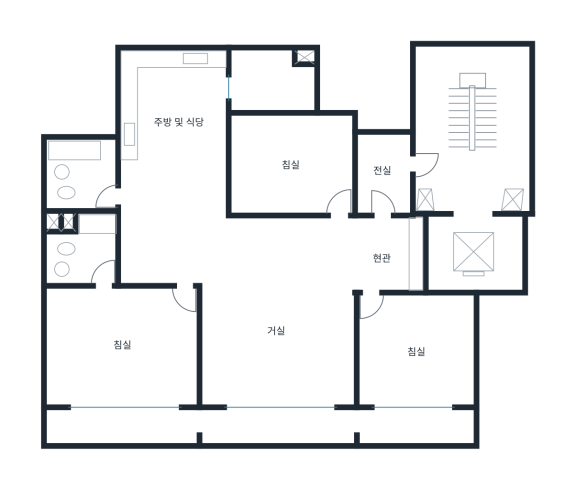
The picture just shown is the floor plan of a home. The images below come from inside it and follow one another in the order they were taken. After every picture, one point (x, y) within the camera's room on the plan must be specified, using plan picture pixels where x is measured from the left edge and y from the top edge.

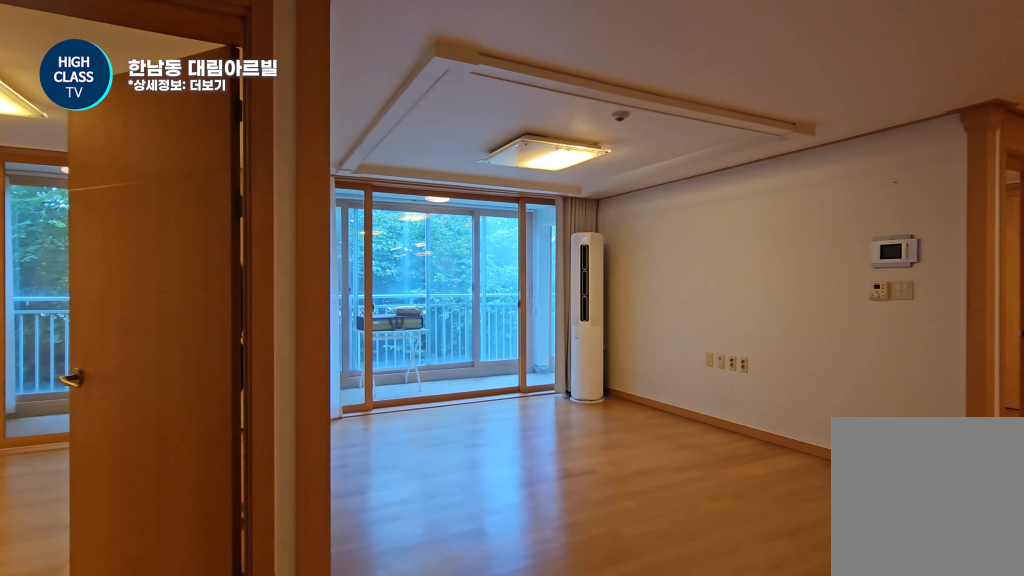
(388, 253)
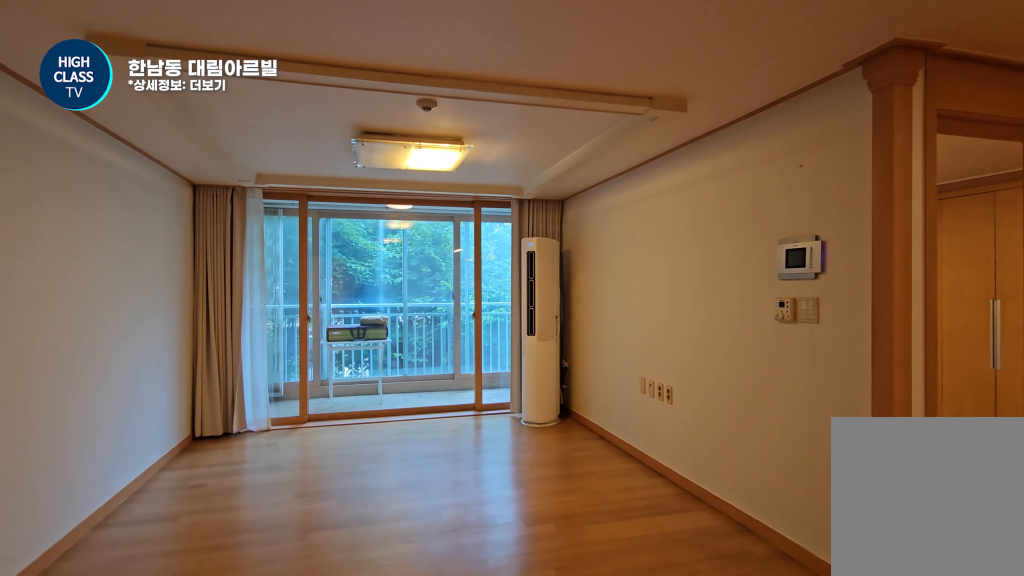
(277, 310)
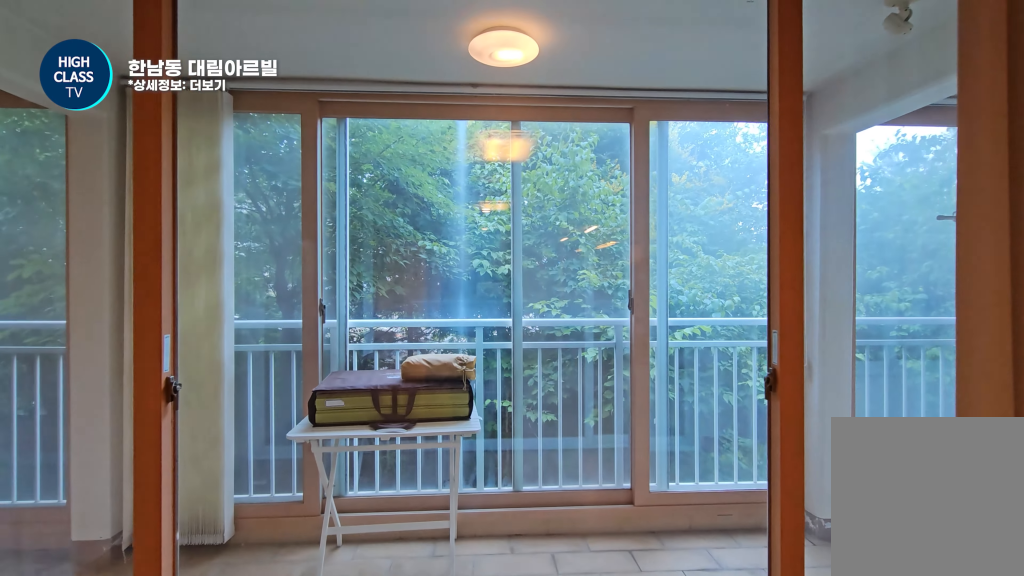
(277, 310)
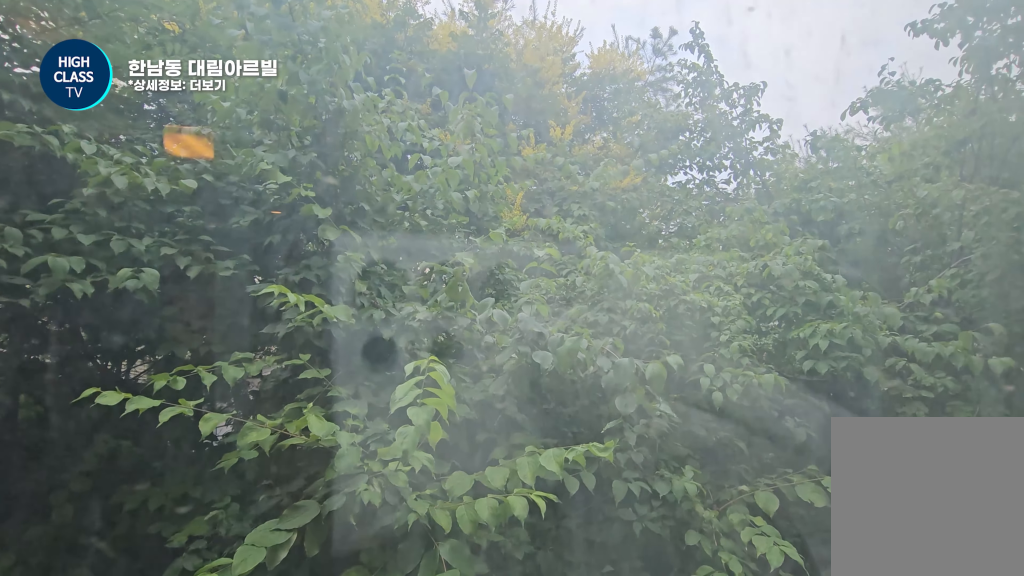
(261, 423)
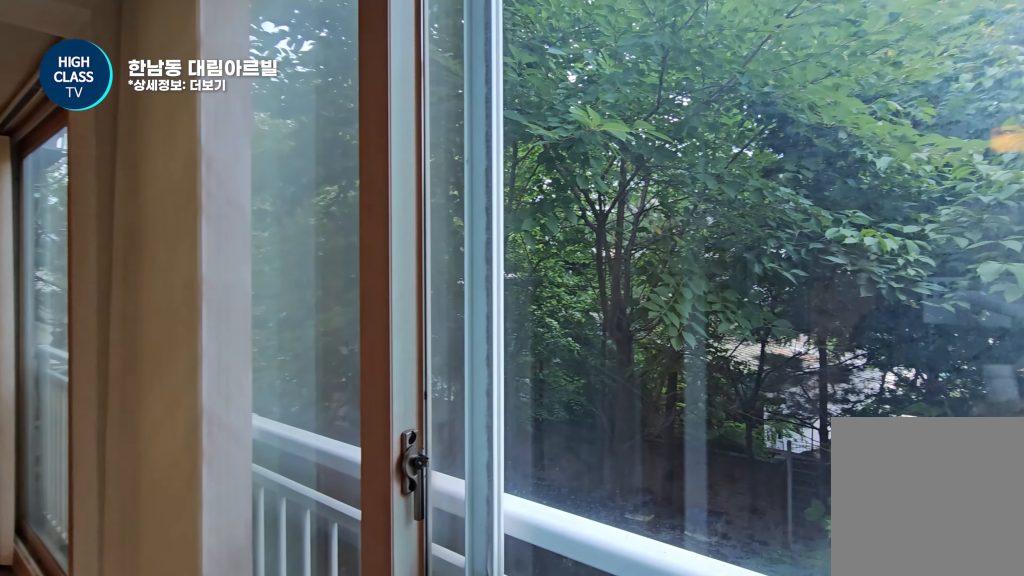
(261, 423)
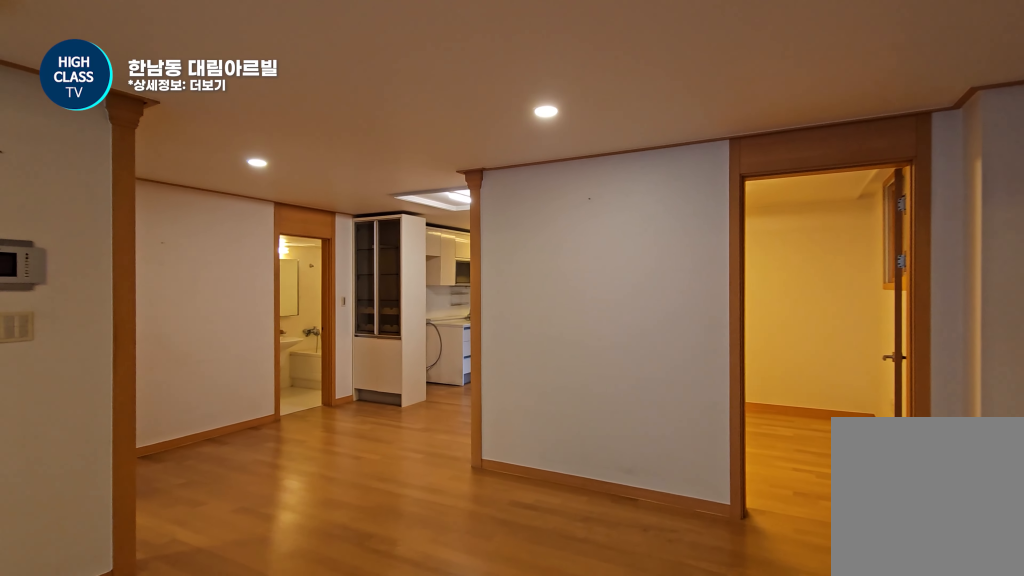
(276, 310)
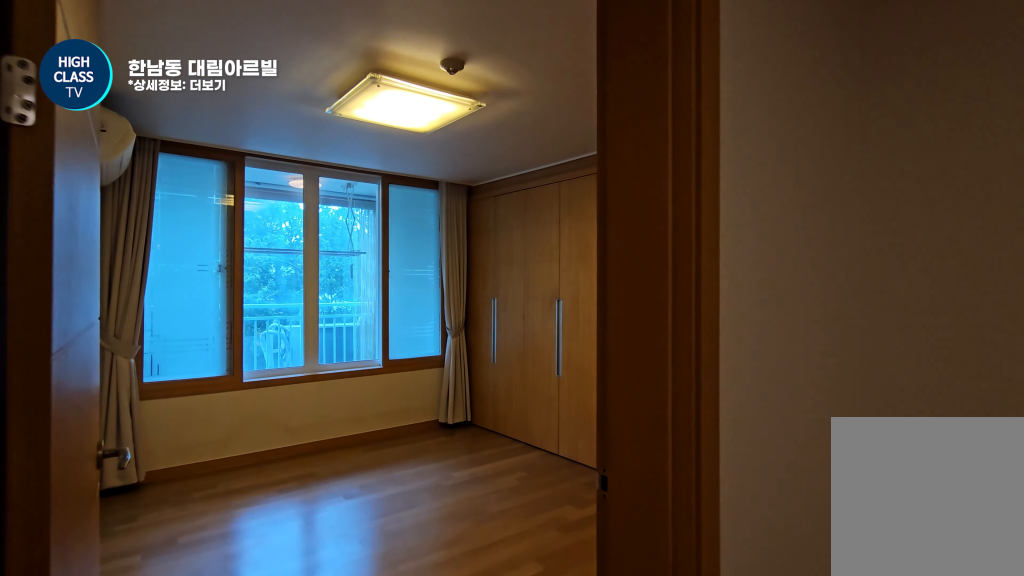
(163, 248)
